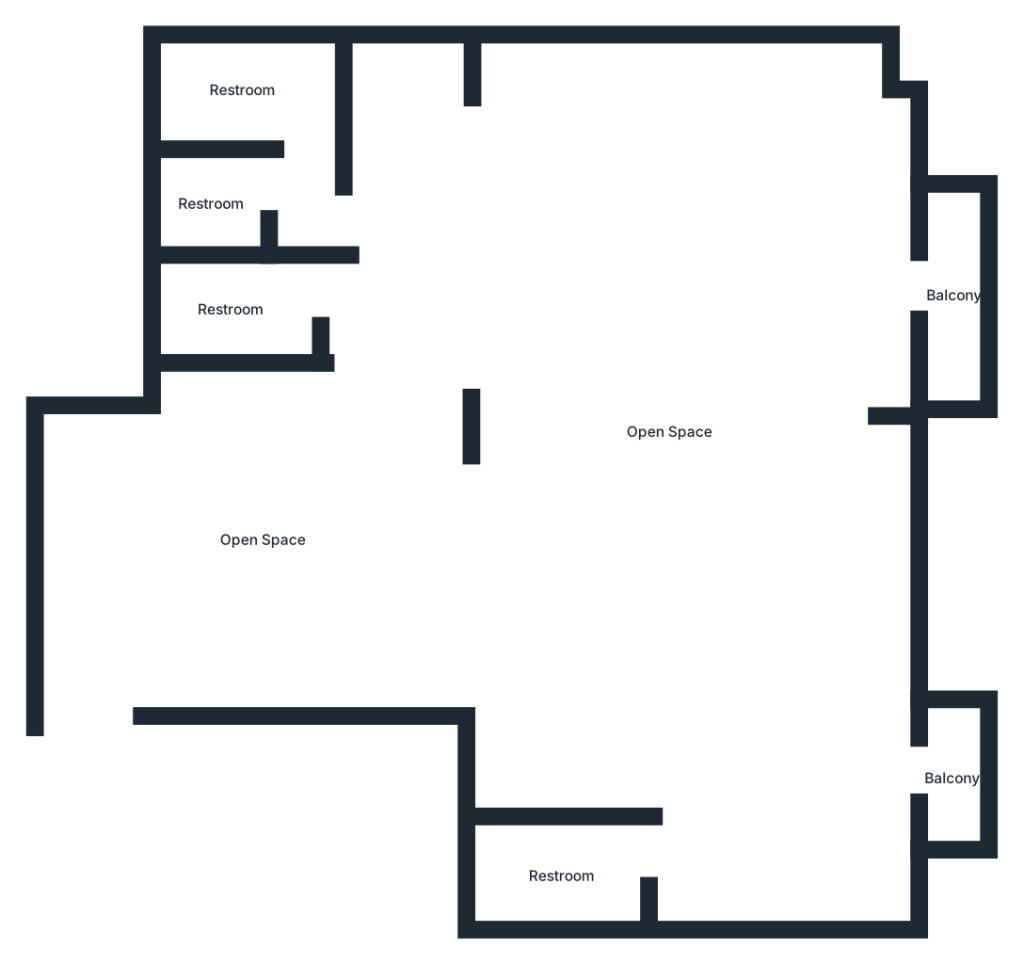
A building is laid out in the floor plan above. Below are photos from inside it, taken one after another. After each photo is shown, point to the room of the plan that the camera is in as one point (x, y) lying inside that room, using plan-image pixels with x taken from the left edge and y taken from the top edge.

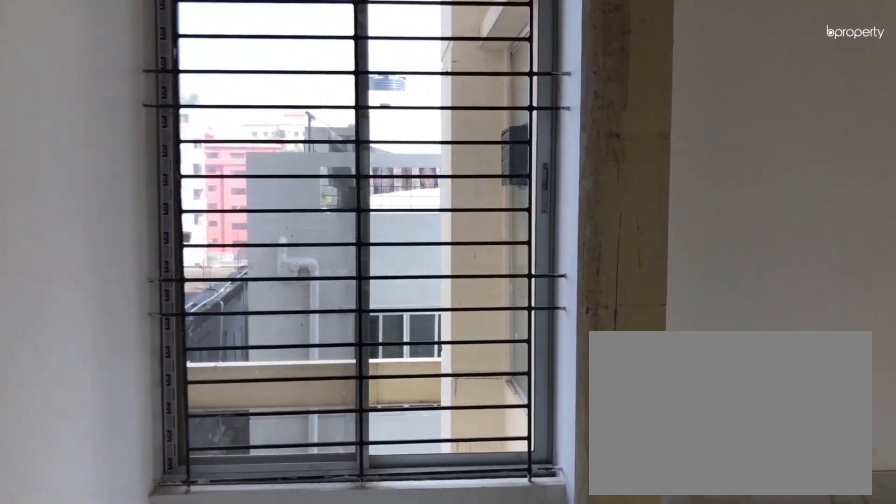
(267, 543)
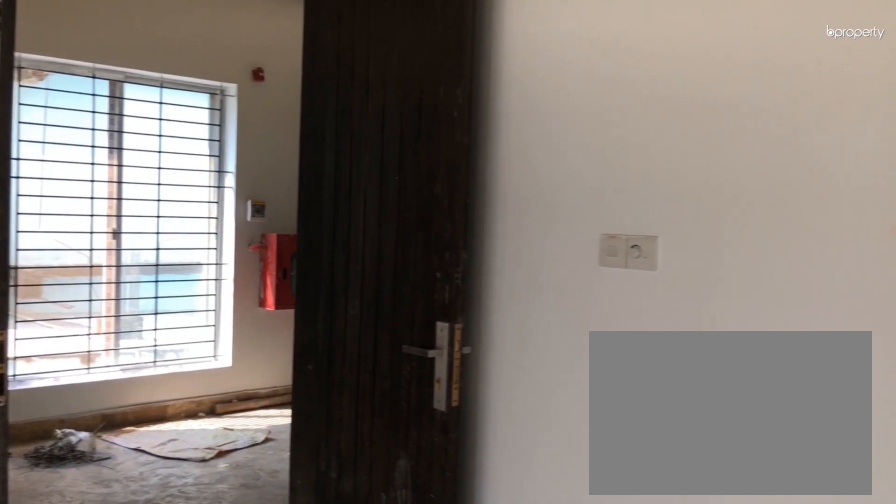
(267, 543)
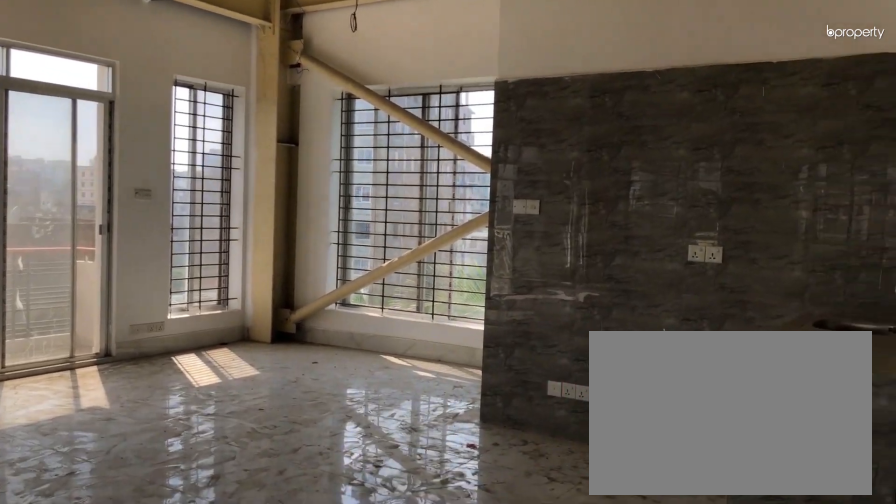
(664, 430)
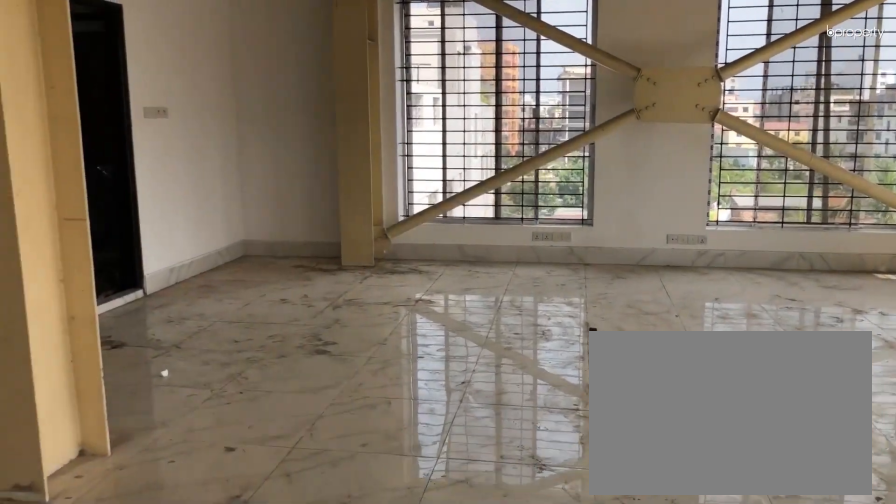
(664, 430)
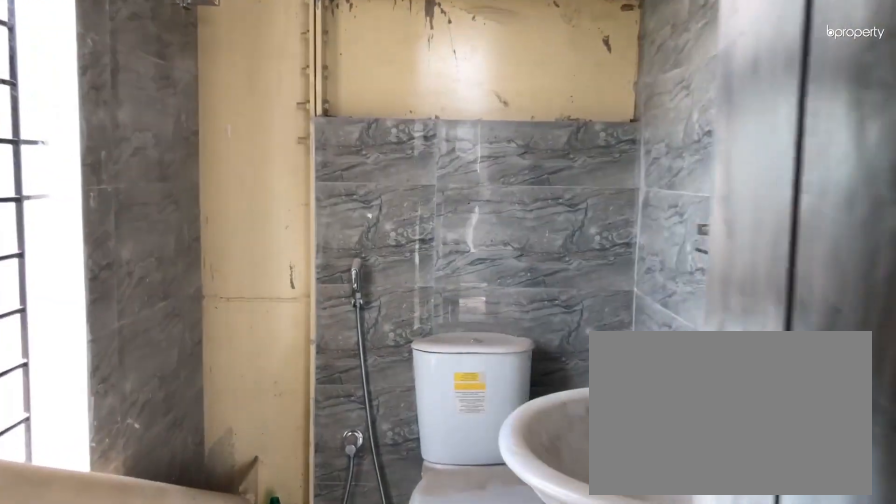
(551, 876)
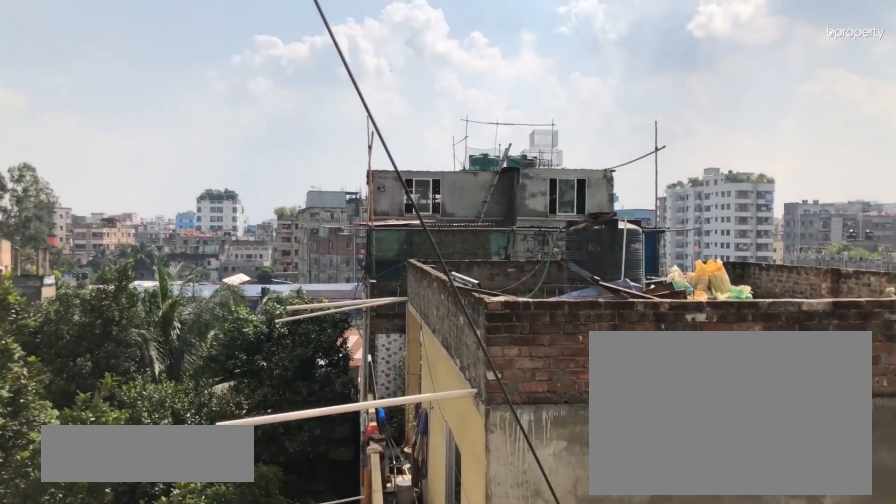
(955, 783)
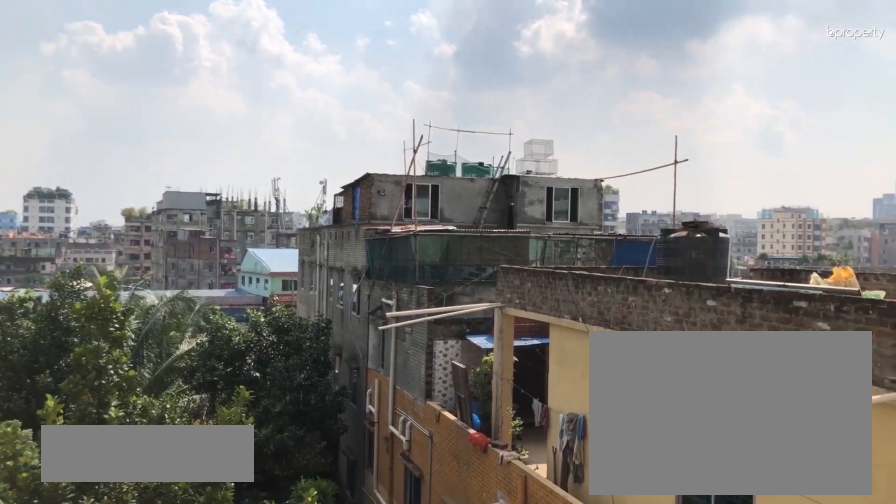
(962, 291)
